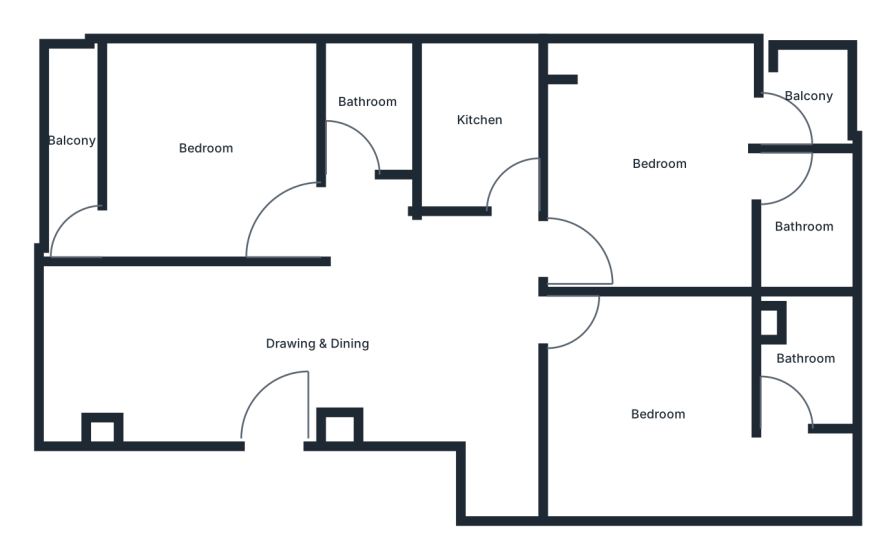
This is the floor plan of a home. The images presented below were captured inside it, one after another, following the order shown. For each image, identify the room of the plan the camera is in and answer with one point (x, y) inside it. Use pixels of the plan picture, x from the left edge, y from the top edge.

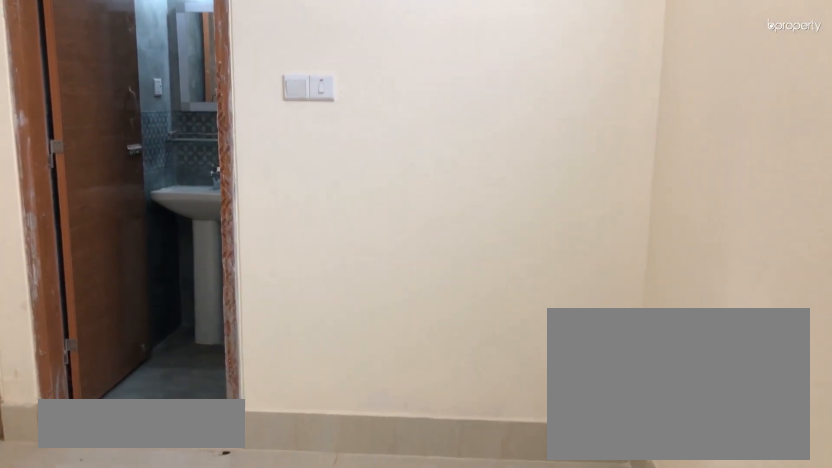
(655, 167)
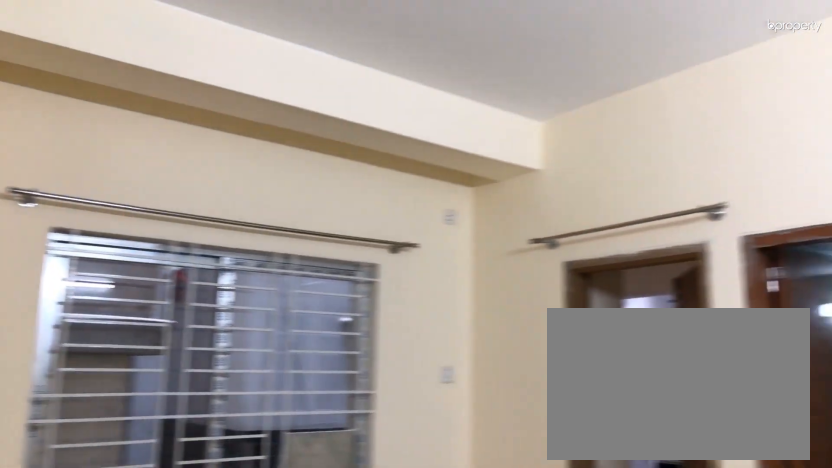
(655, 167)
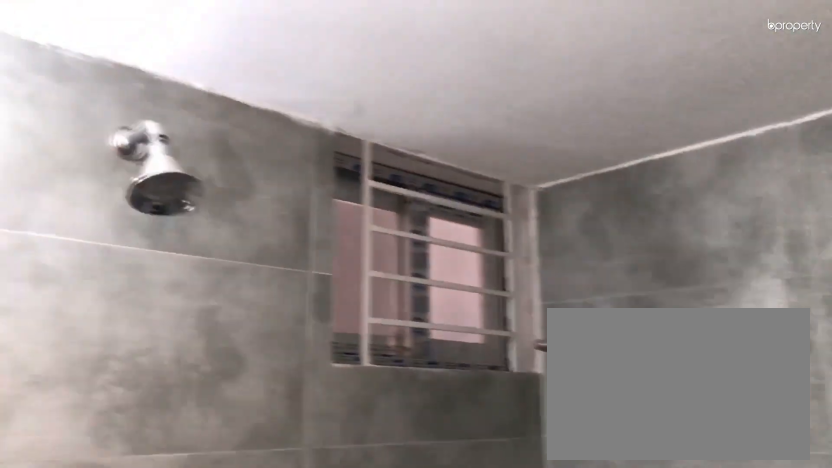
(800, 220)
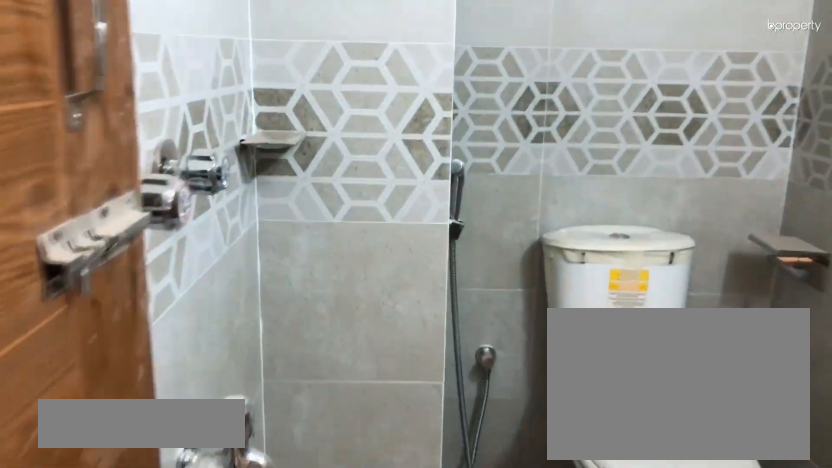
(801, 365)
